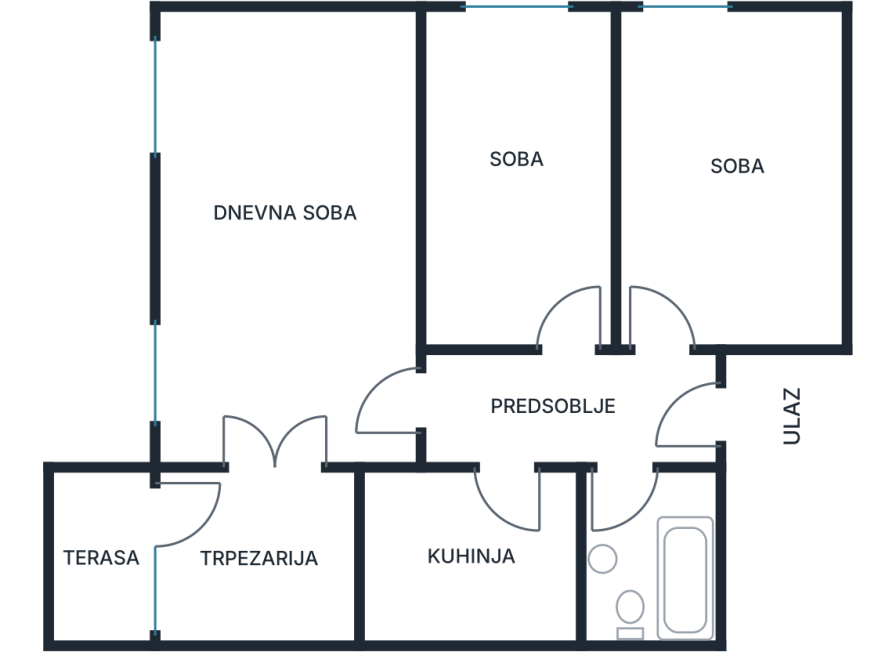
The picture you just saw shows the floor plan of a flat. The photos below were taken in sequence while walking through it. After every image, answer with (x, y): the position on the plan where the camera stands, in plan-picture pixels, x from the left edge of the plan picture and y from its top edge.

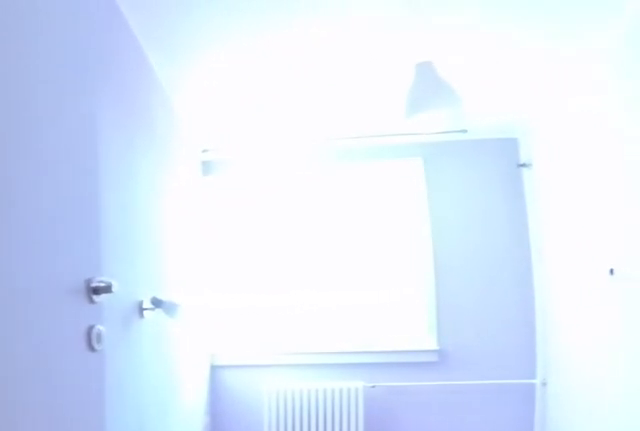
(679, 380)
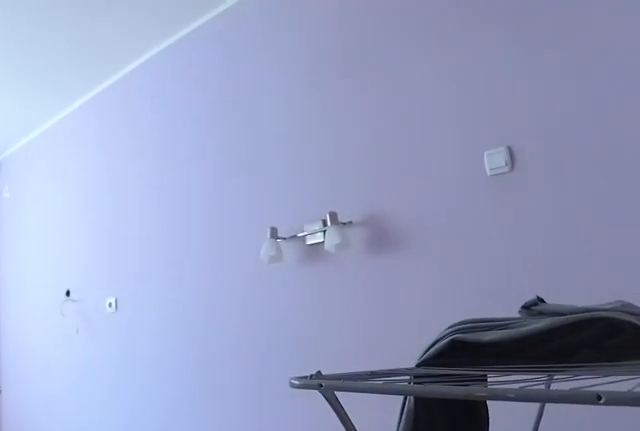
(656, 334)
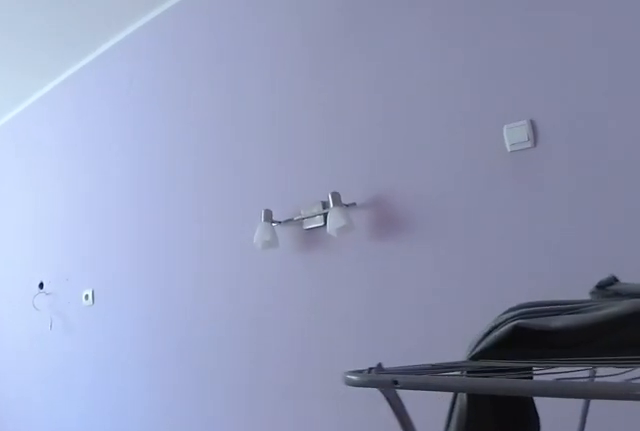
(671, 312)
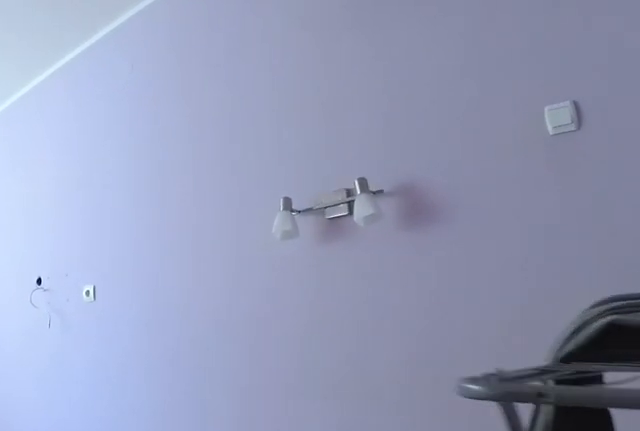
(681, 297)
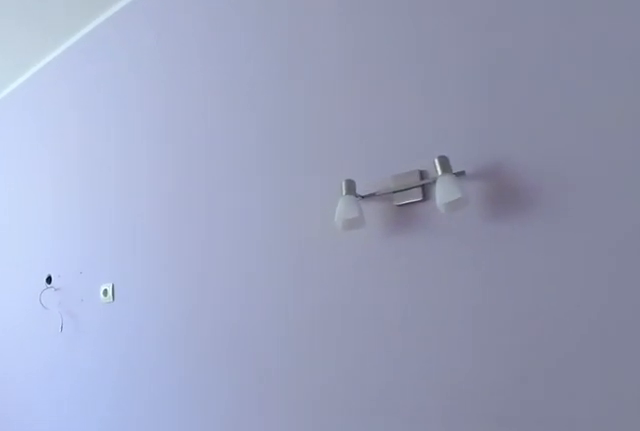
(702, 267)
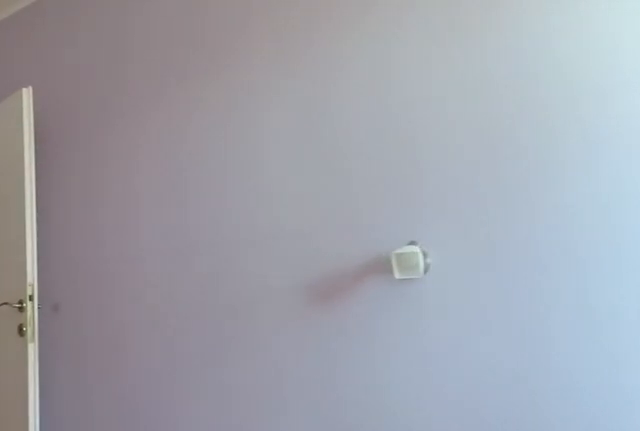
(798, 116)
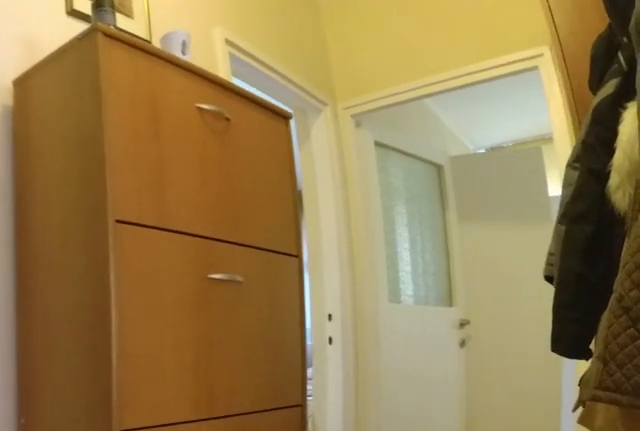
(668, 396)
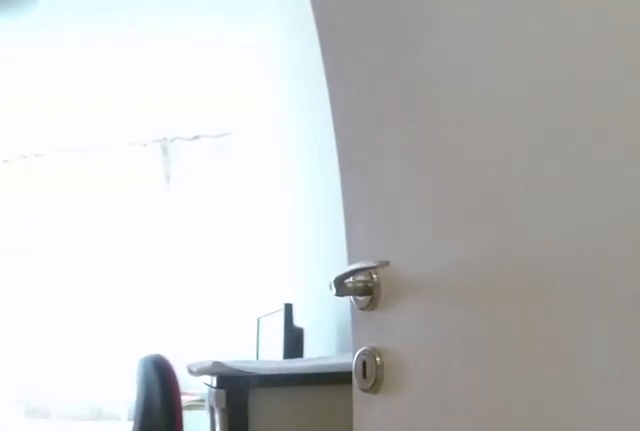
(576, 366)
